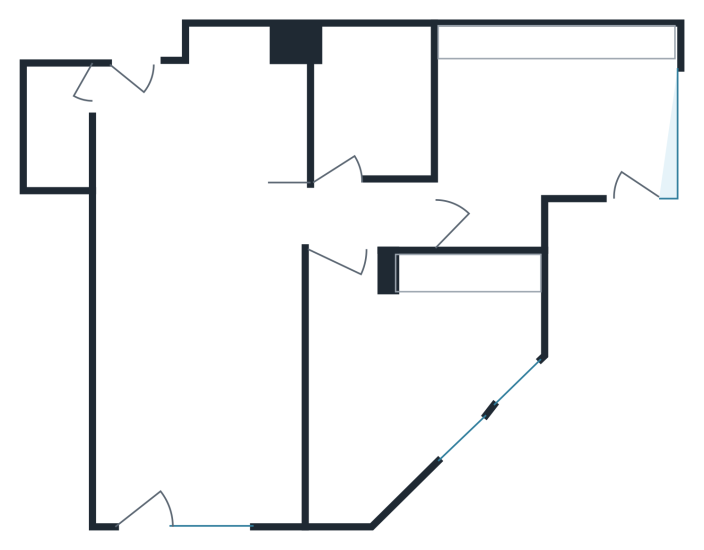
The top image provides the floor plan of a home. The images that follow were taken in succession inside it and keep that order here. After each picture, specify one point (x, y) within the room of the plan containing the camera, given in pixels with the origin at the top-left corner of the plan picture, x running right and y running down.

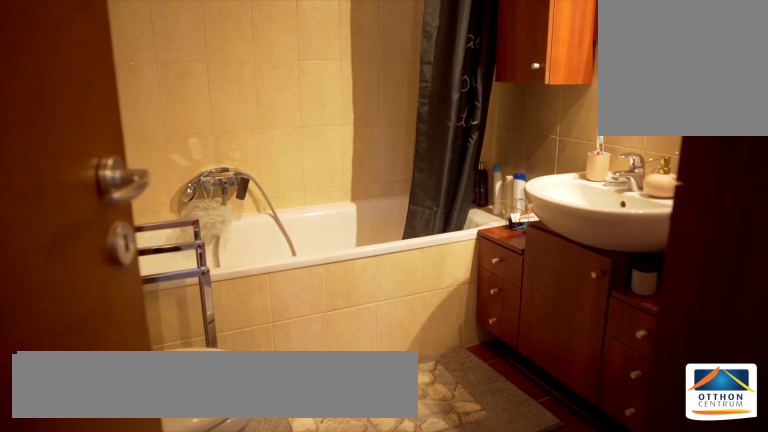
(369, 105)
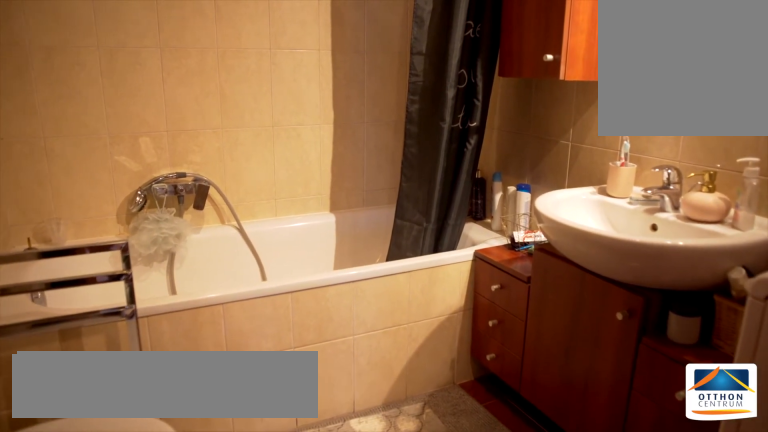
(371, 113)
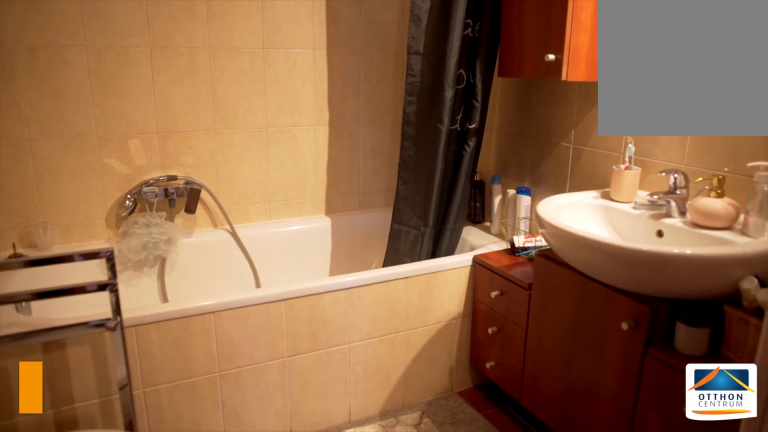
(362, 116)
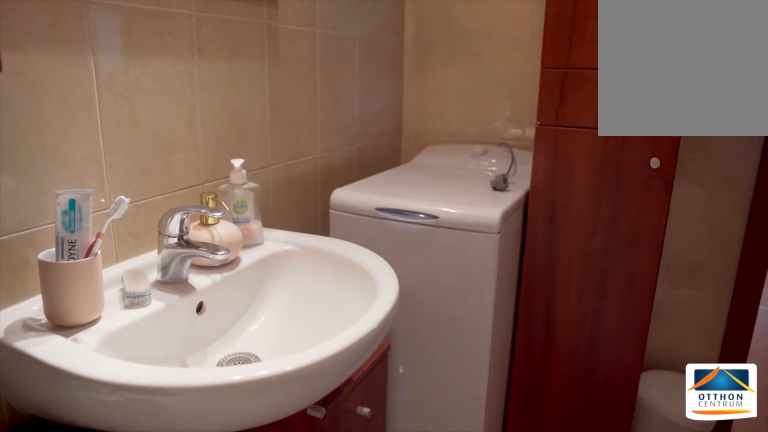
(369, 104)
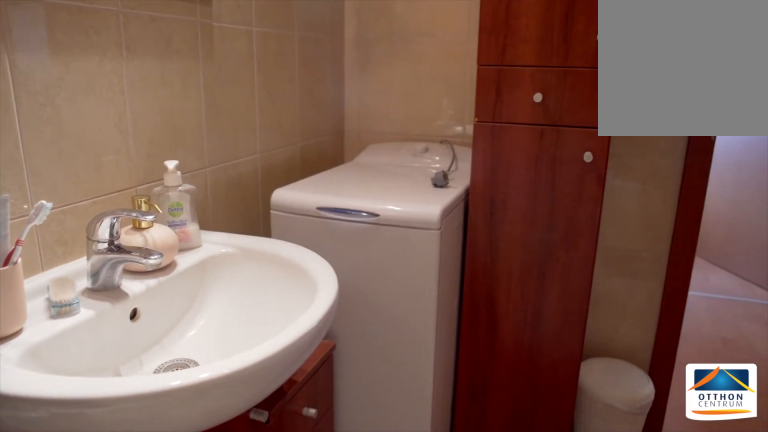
(369, 105)
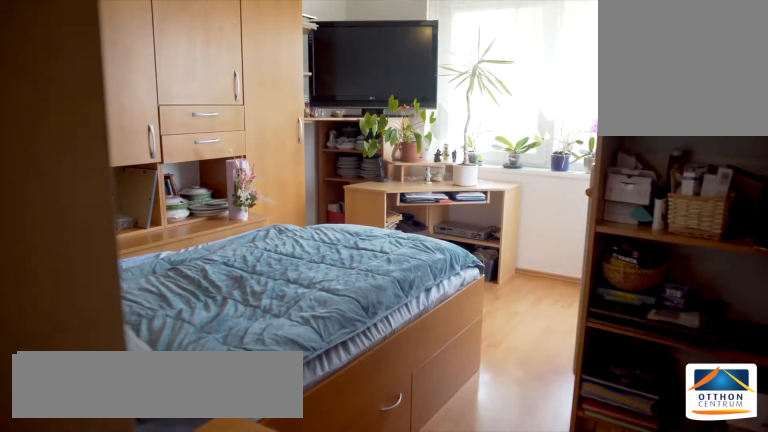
(524, 126)
